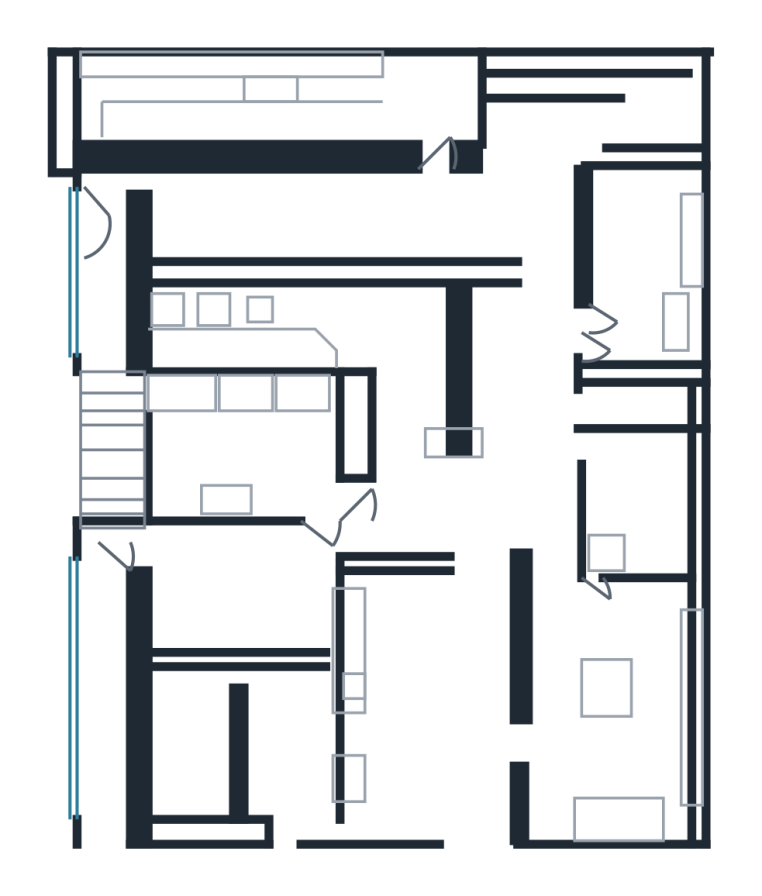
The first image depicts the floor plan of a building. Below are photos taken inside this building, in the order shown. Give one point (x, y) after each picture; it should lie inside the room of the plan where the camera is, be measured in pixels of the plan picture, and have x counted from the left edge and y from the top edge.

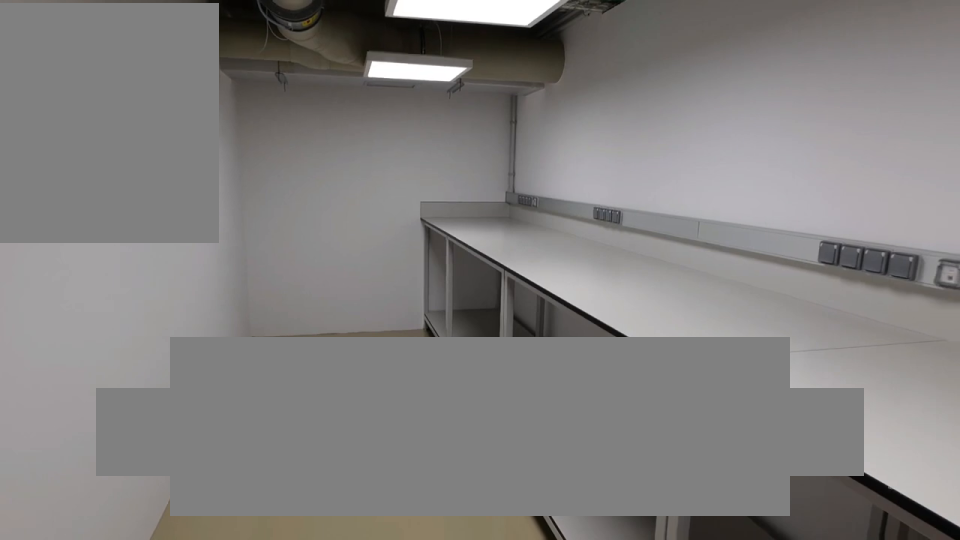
(237, 330)
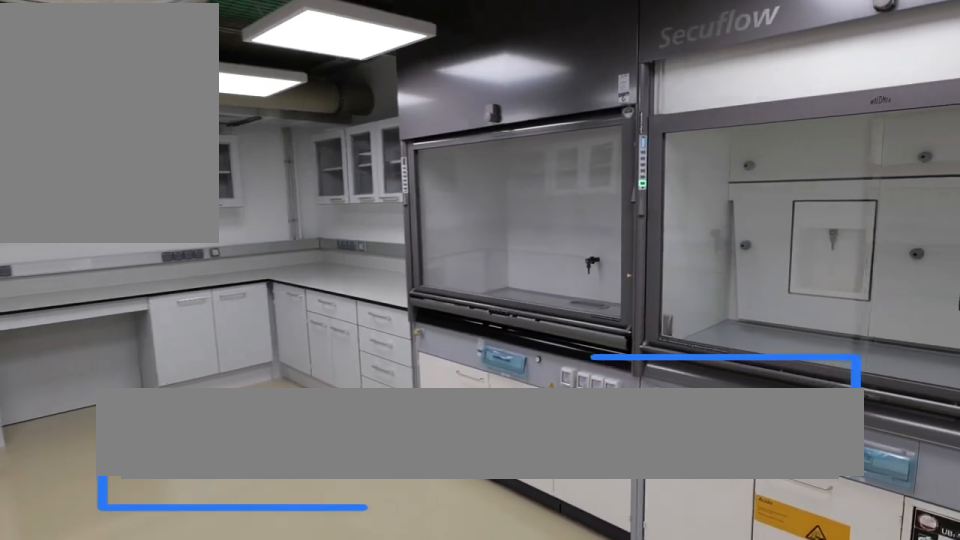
(237, 448)
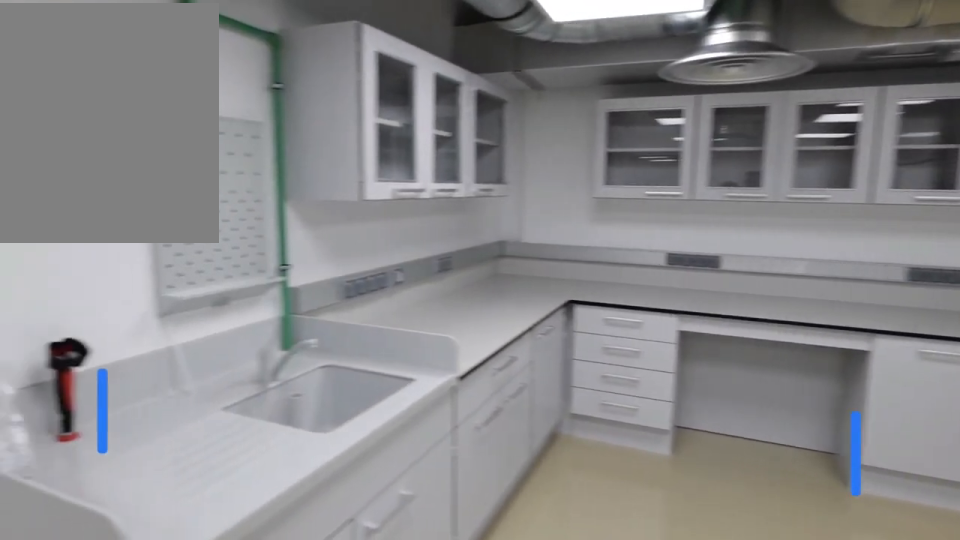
(237, 448)
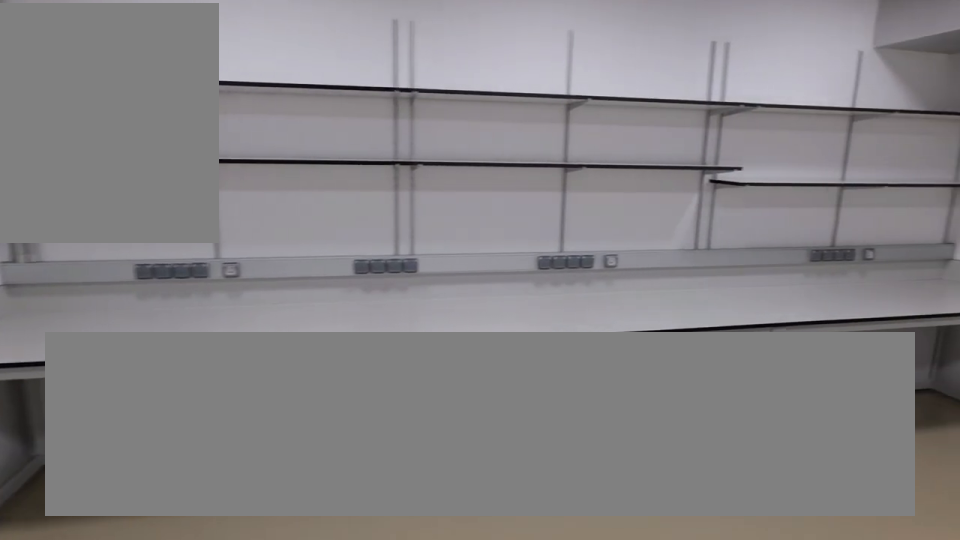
(236, 592)
